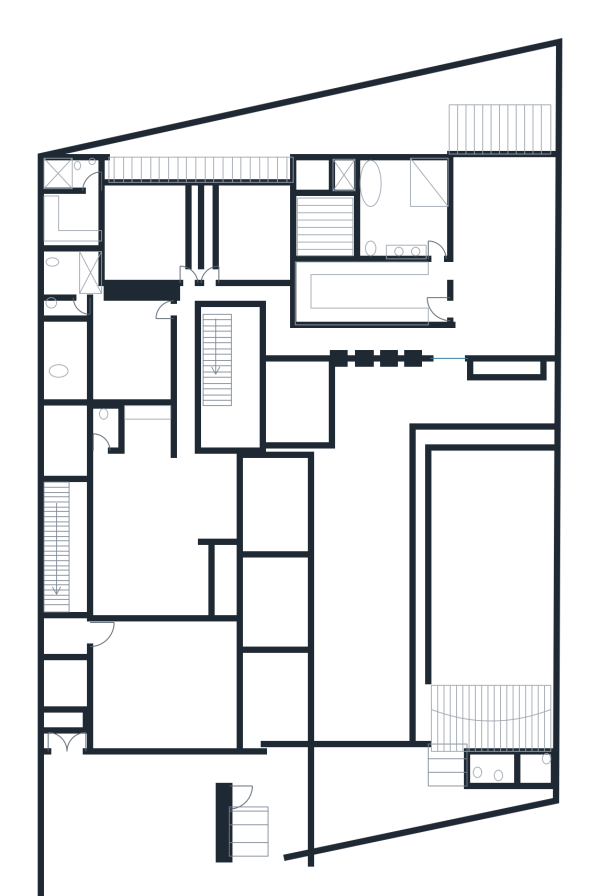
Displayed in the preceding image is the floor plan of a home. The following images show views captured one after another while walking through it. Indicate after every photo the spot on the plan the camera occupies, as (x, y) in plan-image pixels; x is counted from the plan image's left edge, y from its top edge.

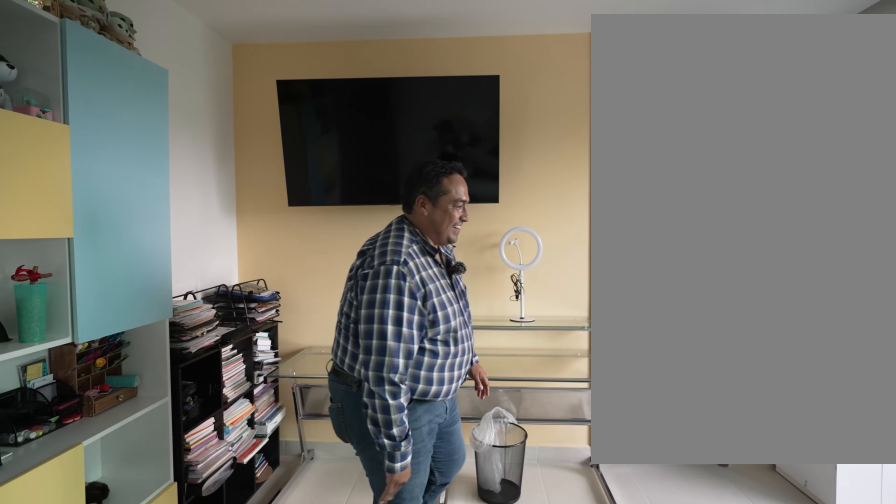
(179, 267)
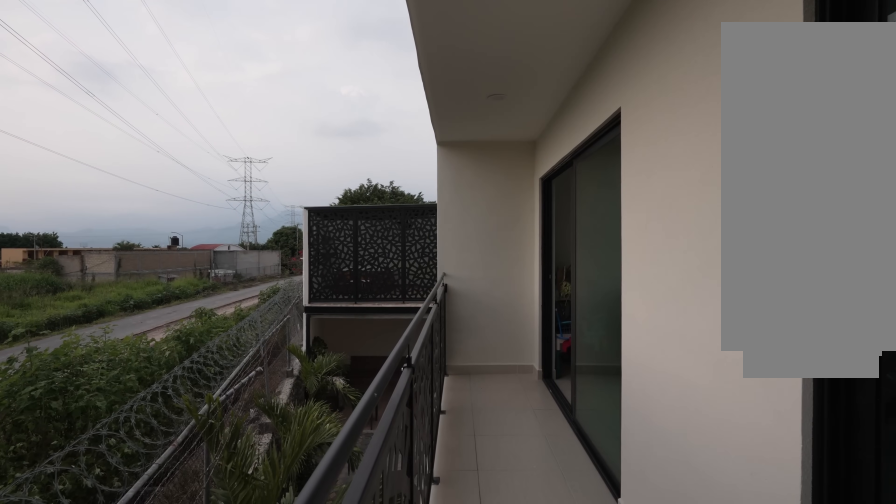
(128, 182)
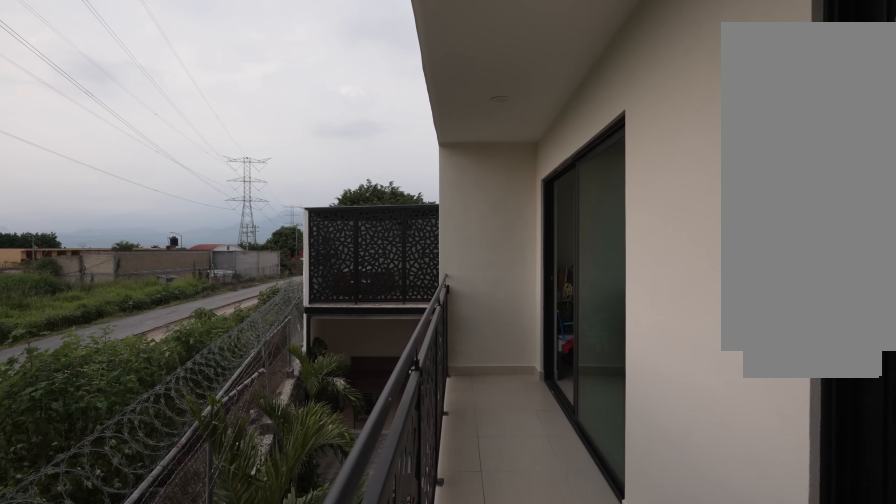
(129, 181)
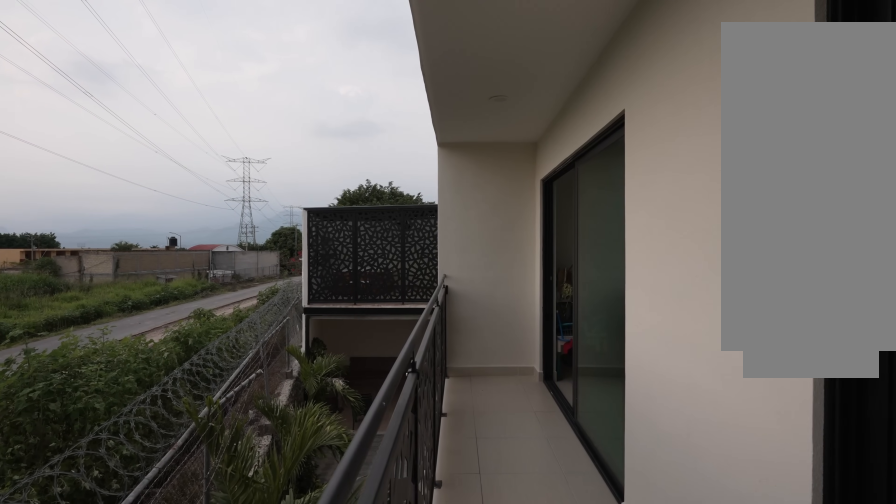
(128, 181)
